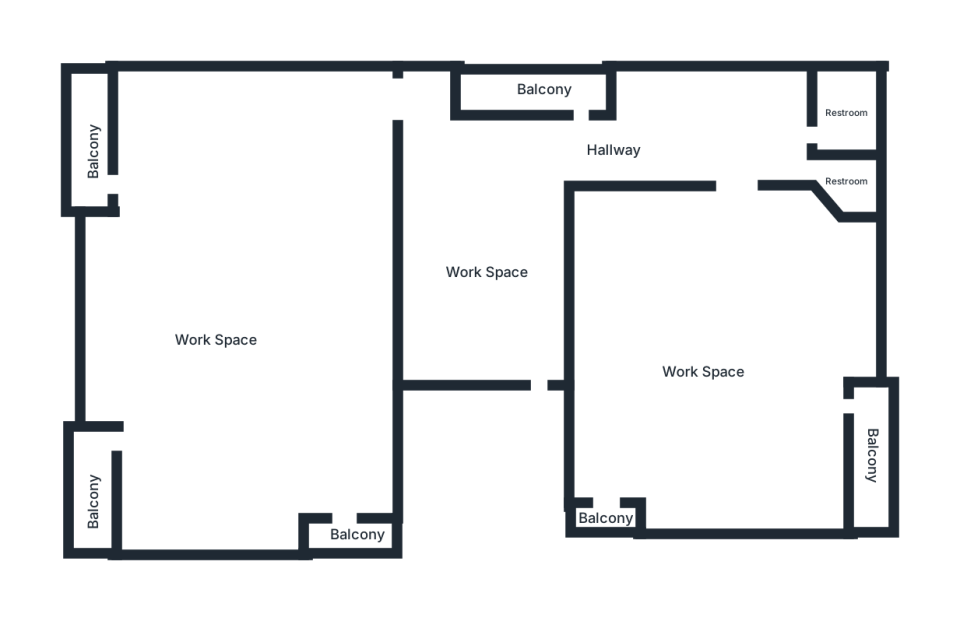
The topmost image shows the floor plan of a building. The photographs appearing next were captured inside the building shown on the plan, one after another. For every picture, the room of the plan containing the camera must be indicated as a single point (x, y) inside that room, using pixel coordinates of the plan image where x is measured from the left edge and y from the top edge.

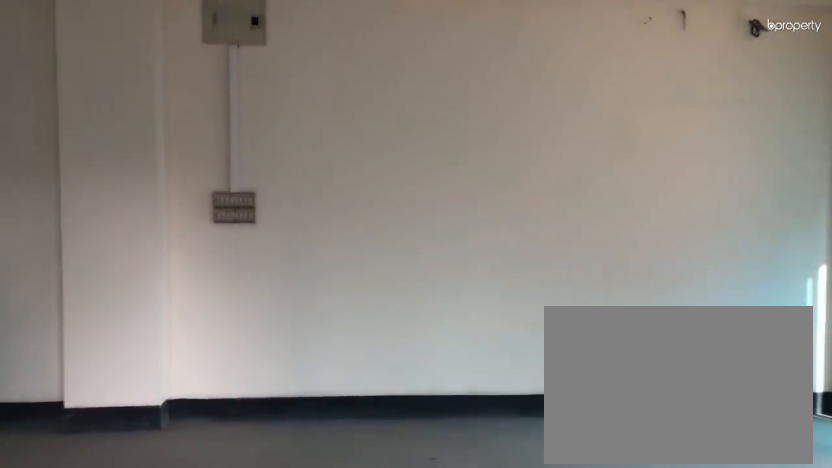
(216, 343)
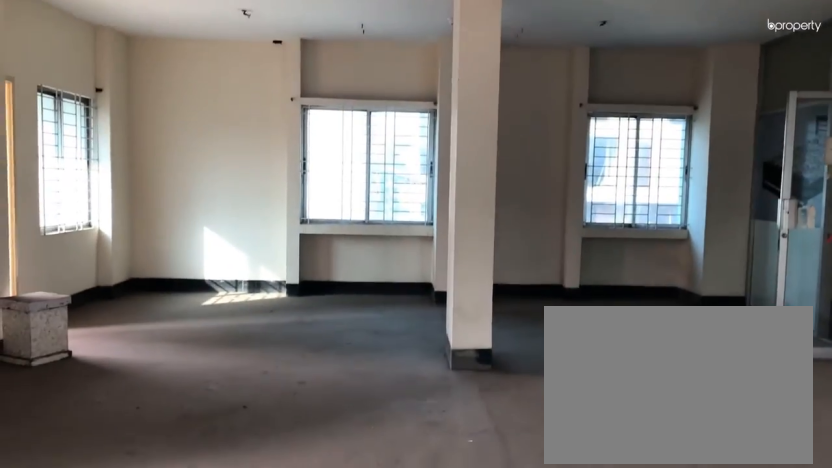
(216, 343)
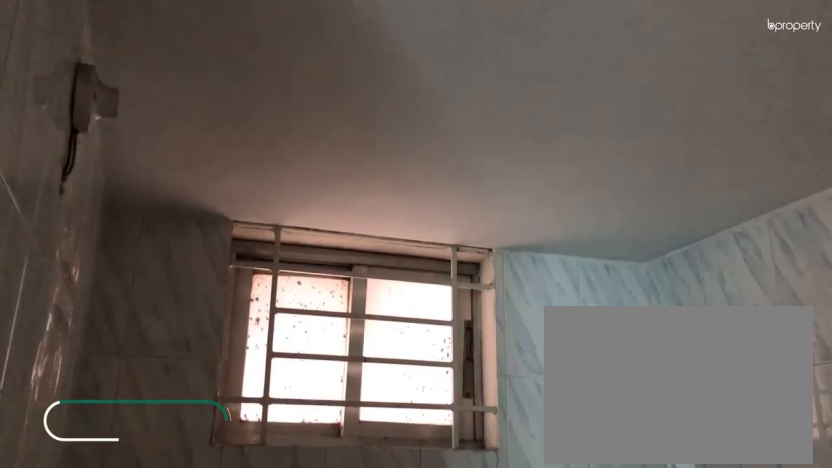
(851, 185)
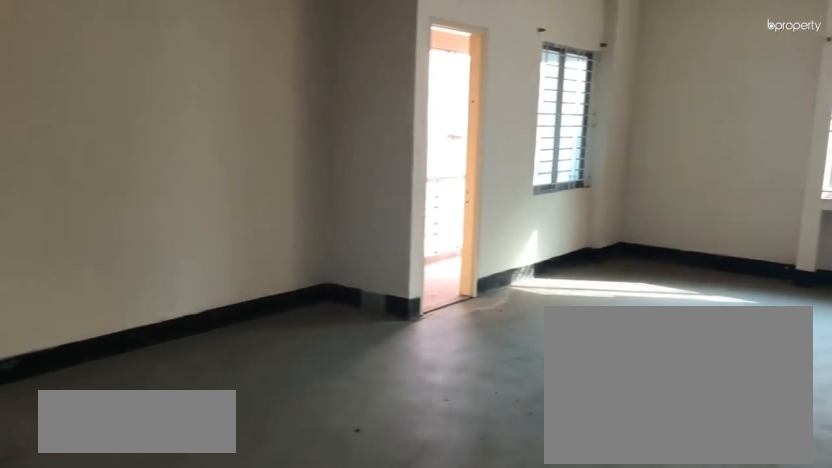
(703, 364)
